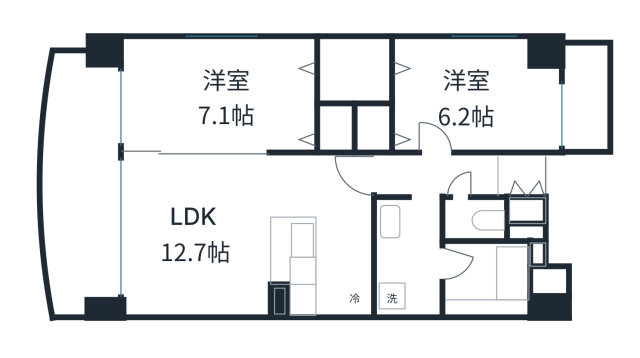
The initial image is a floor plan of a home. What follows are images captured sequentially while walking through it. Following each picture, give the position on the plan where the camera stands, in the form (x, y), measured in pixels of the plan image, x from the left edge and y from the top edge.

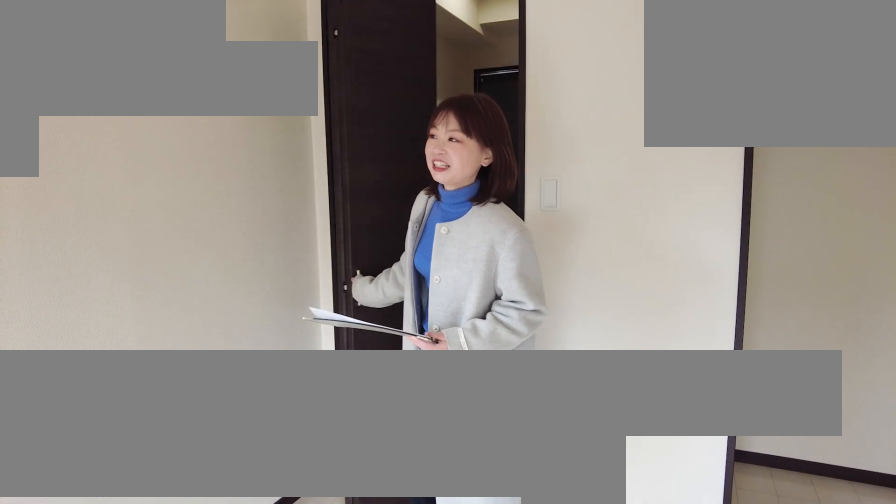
(355, 65)
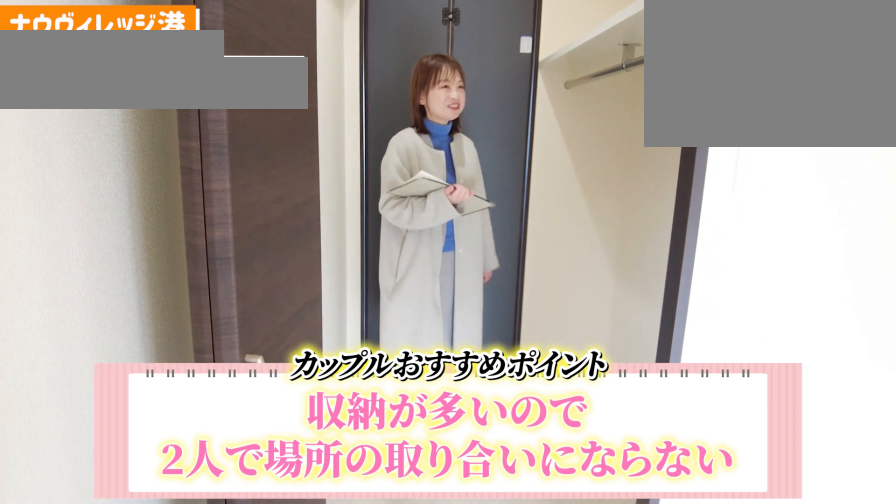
(355, 65)
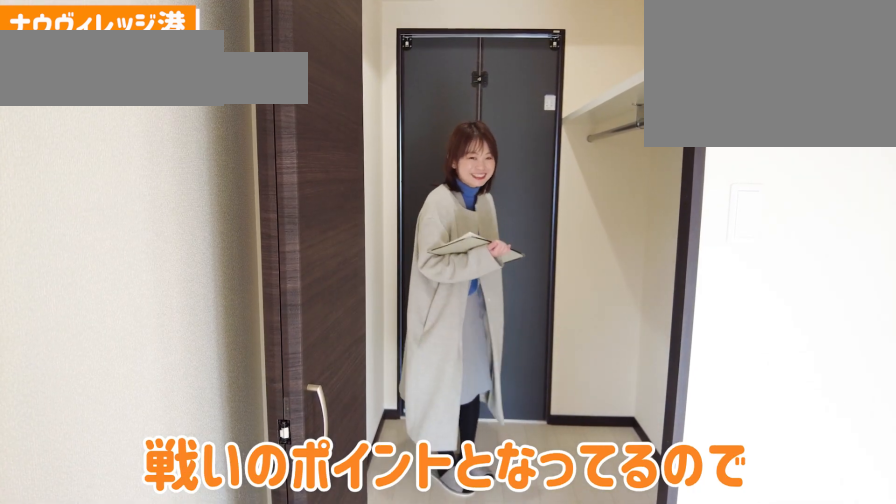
(355, 65)
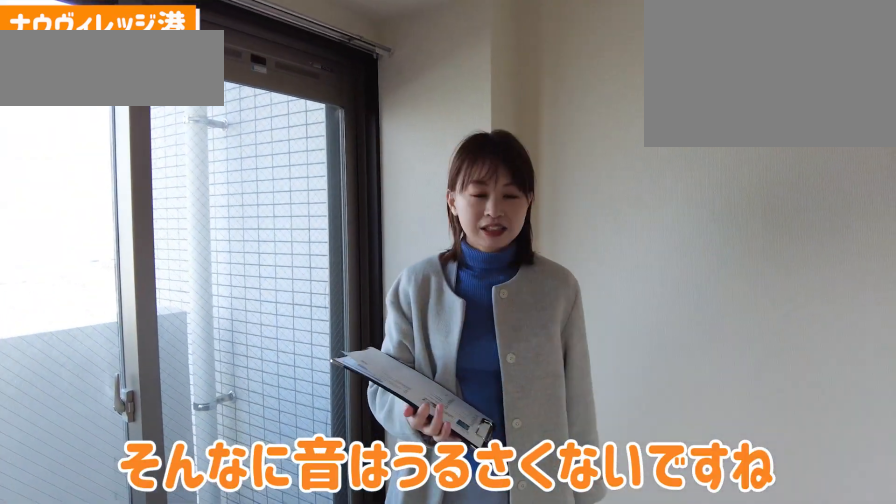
(535, 104)
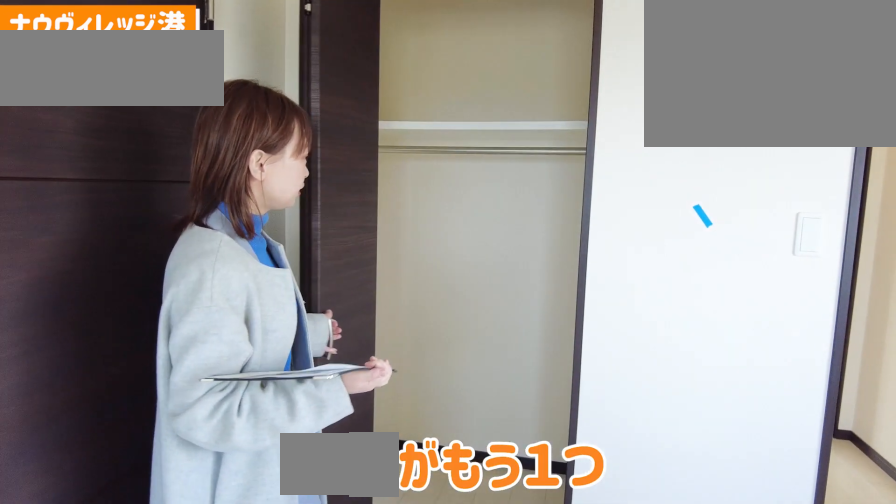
(398, 125)
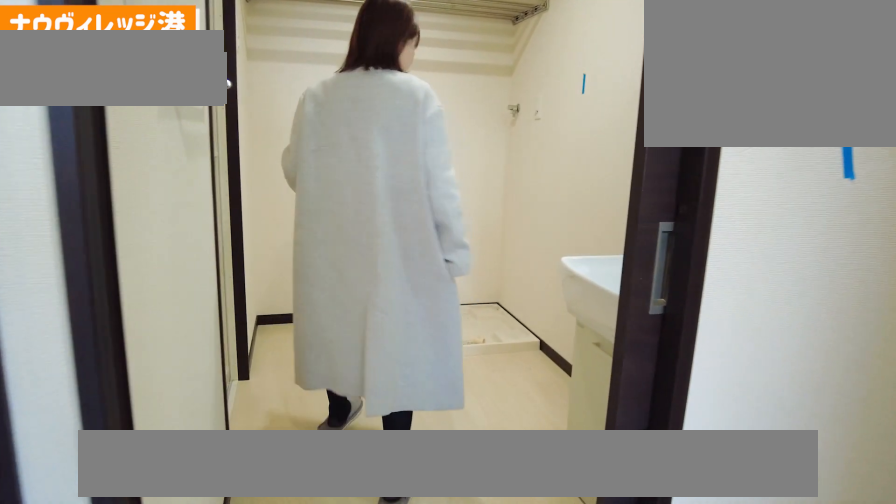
(412, 259)
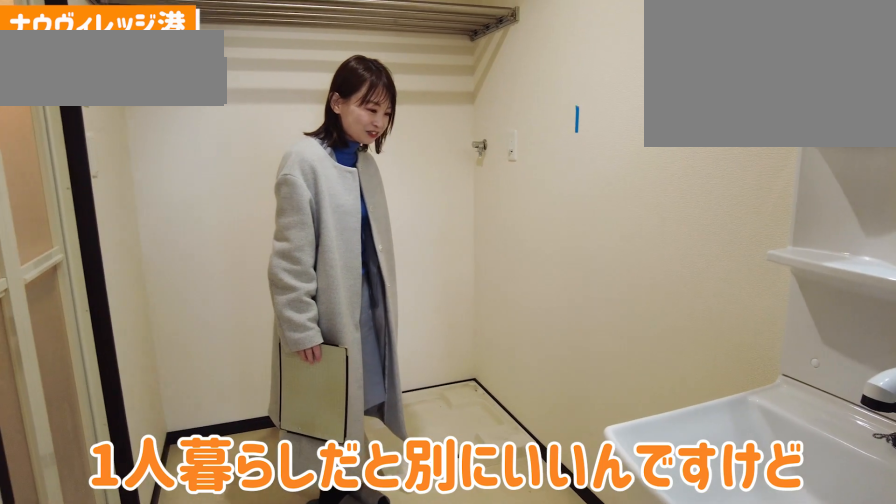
(411, 259)
